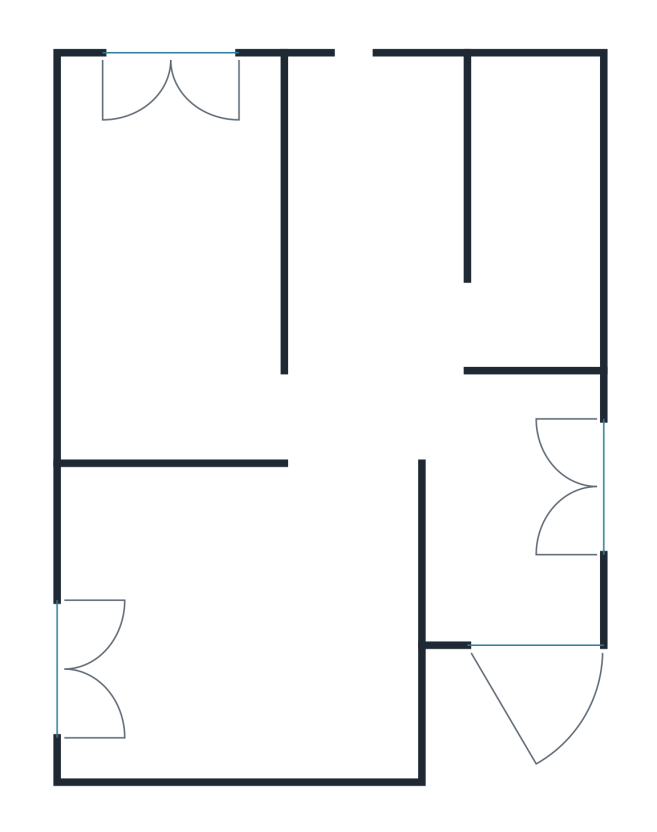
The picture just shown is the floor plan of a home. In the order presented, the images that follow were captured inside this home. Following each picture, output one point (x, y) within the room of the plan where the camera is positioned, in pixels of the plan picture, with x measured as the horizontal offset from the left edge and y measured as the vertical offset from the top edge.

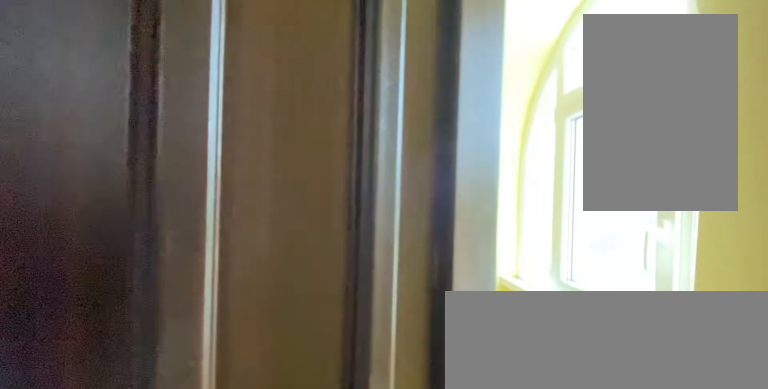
(513, 517)
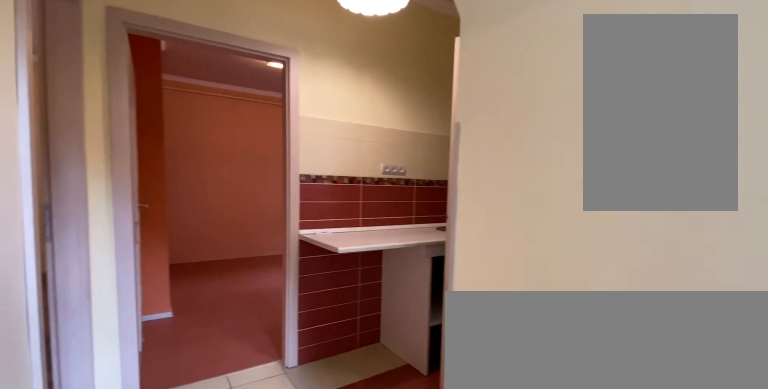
(513, 517)
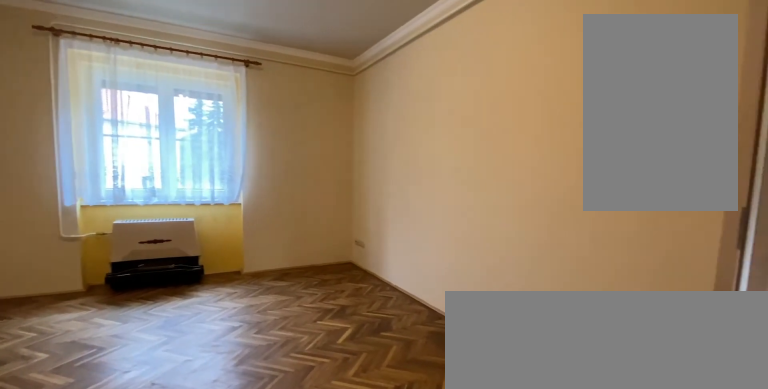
(242, 621)
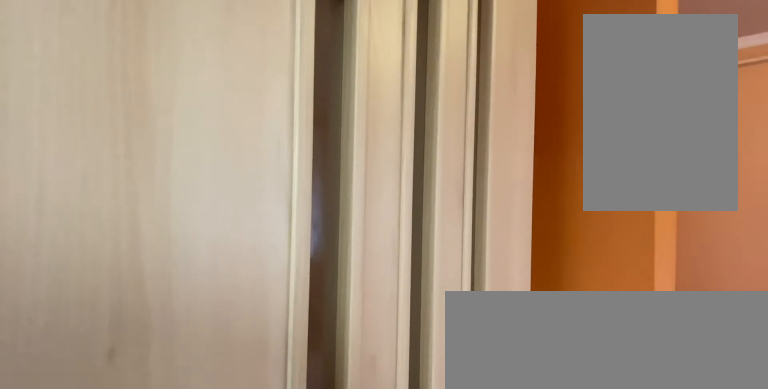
(160, 253)
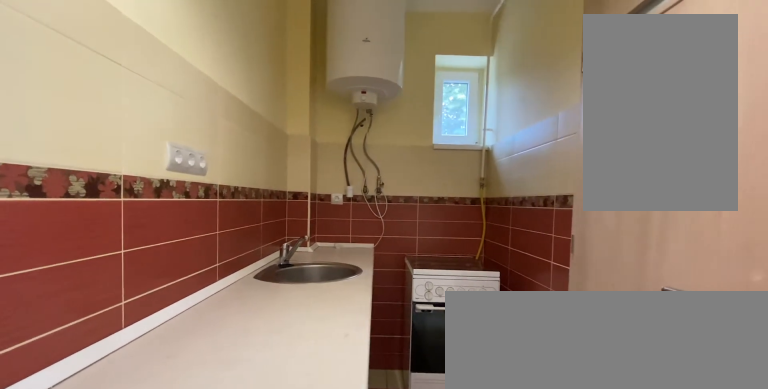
(377, 229)
